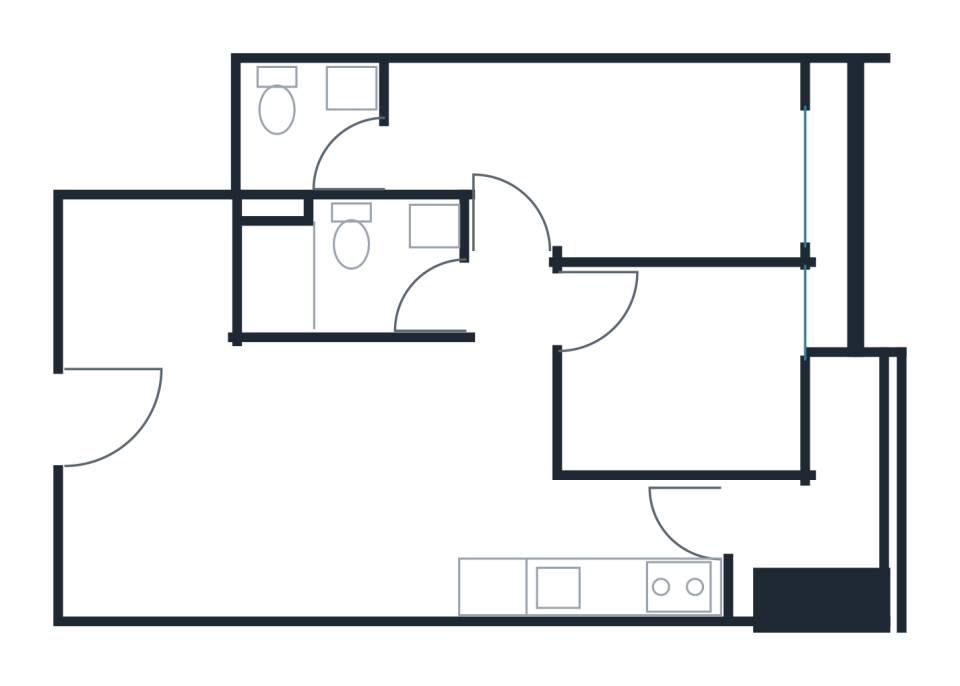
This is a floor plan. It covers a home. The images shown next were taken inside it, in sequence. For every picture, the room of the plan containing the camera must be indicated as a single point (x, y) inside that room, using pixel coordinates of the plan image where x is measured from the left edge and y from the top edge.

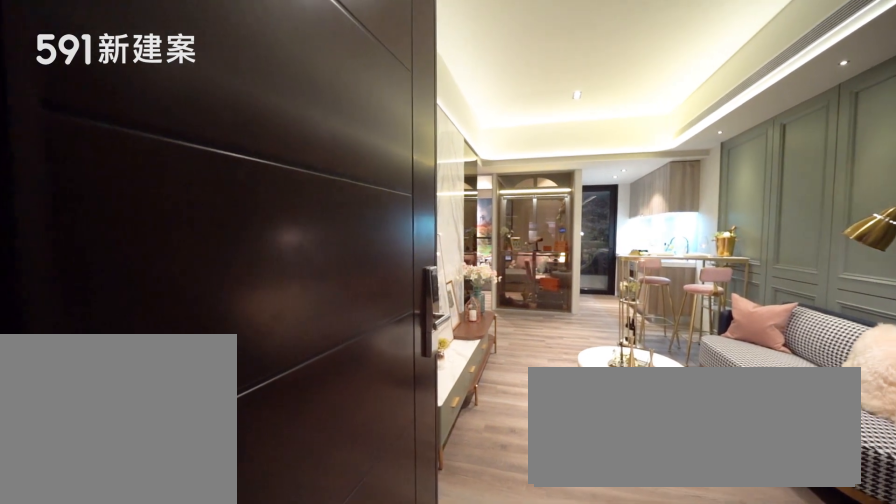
(112, 424)
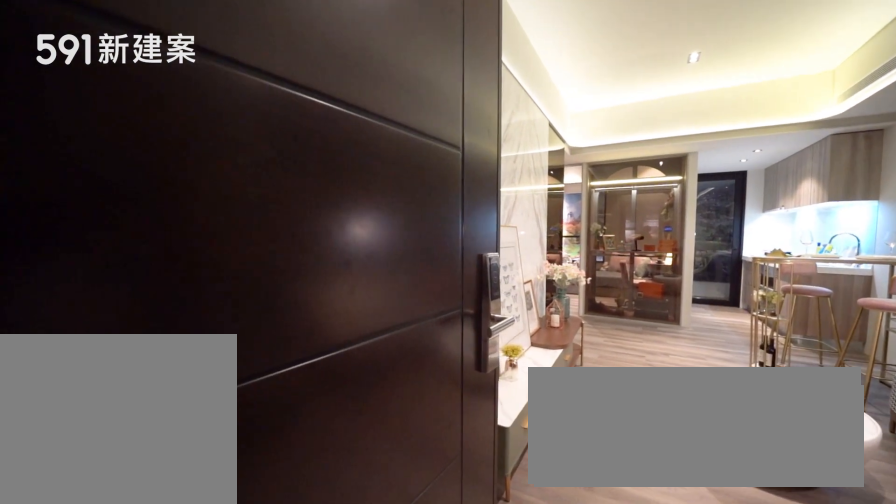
(112, 424)
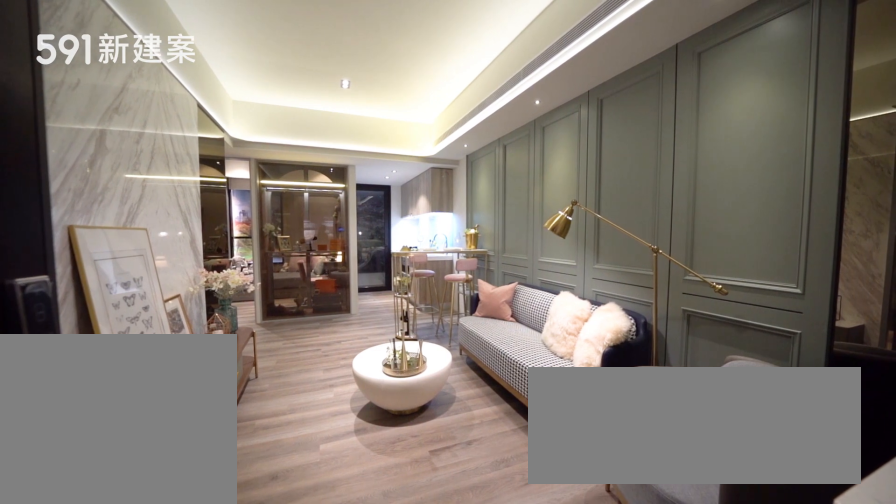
(261, 477)
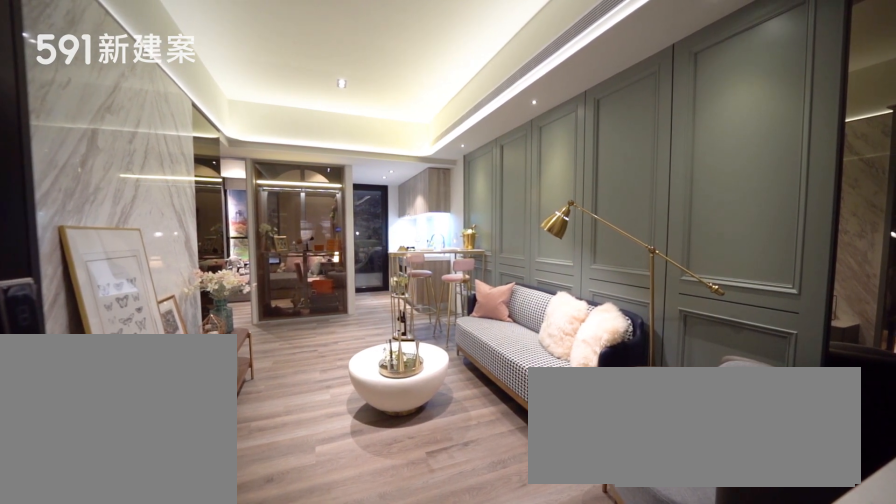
(261, 477)
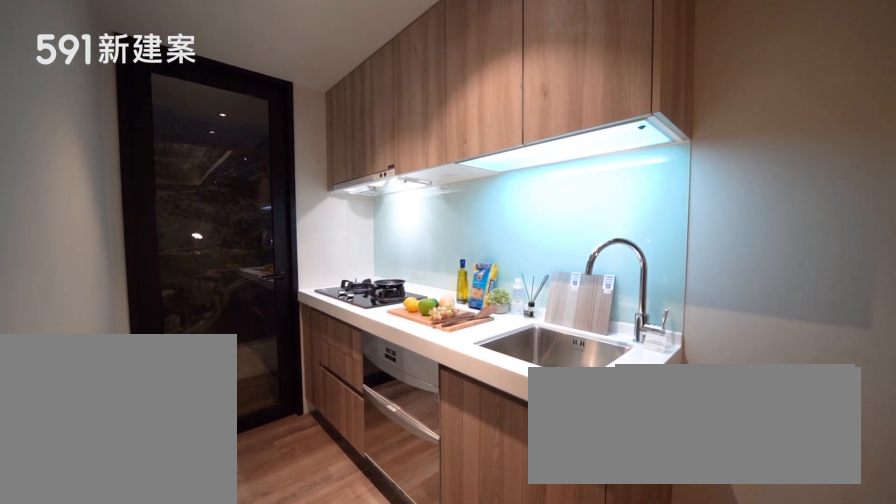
(588, 549)
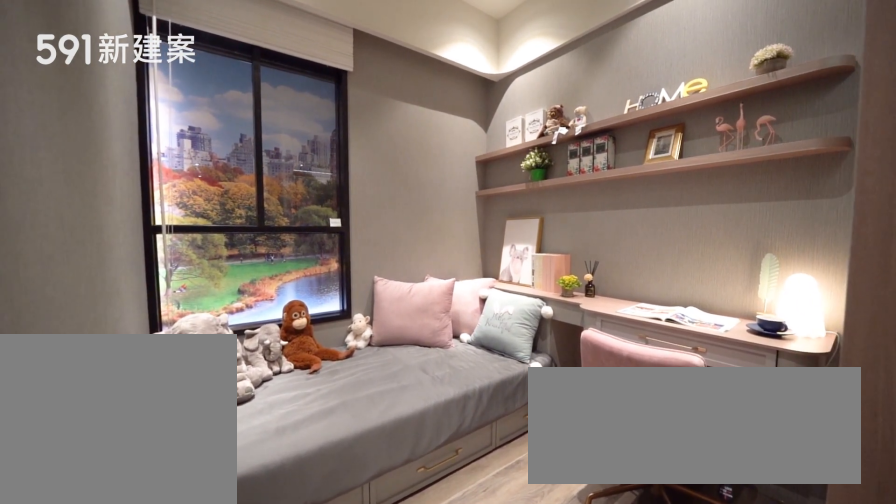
(682, 372)
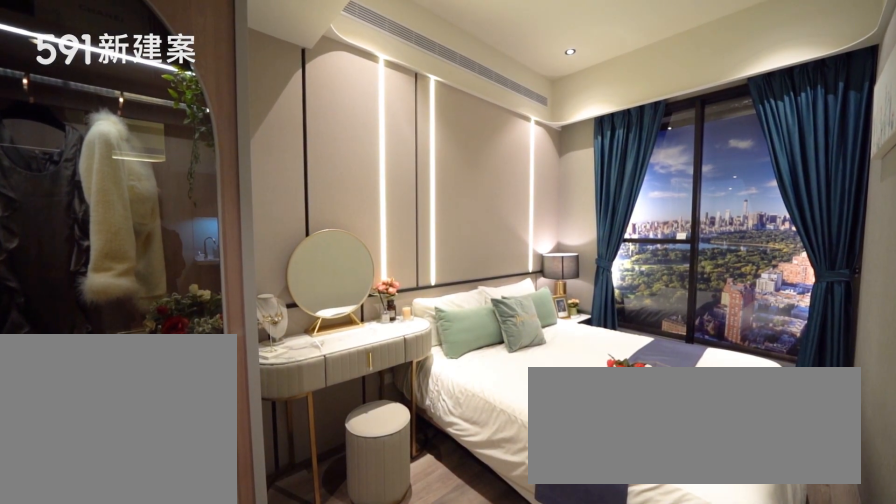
(604, 157)
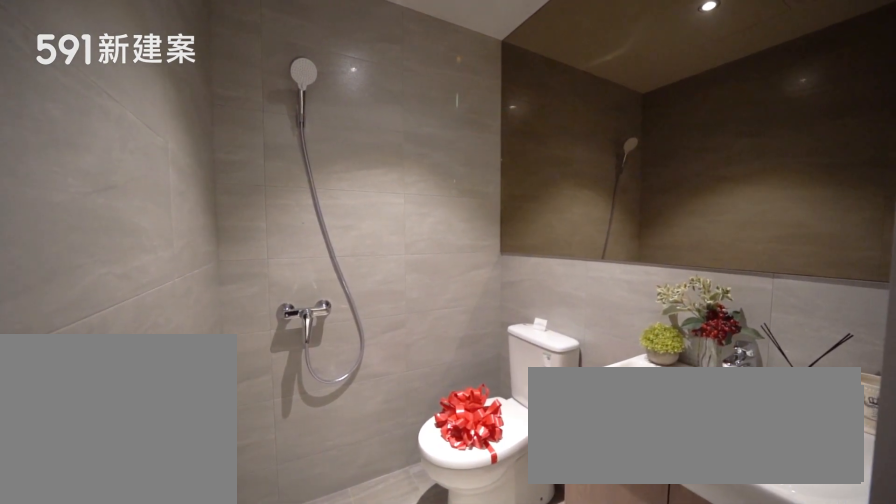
(304, 126)
